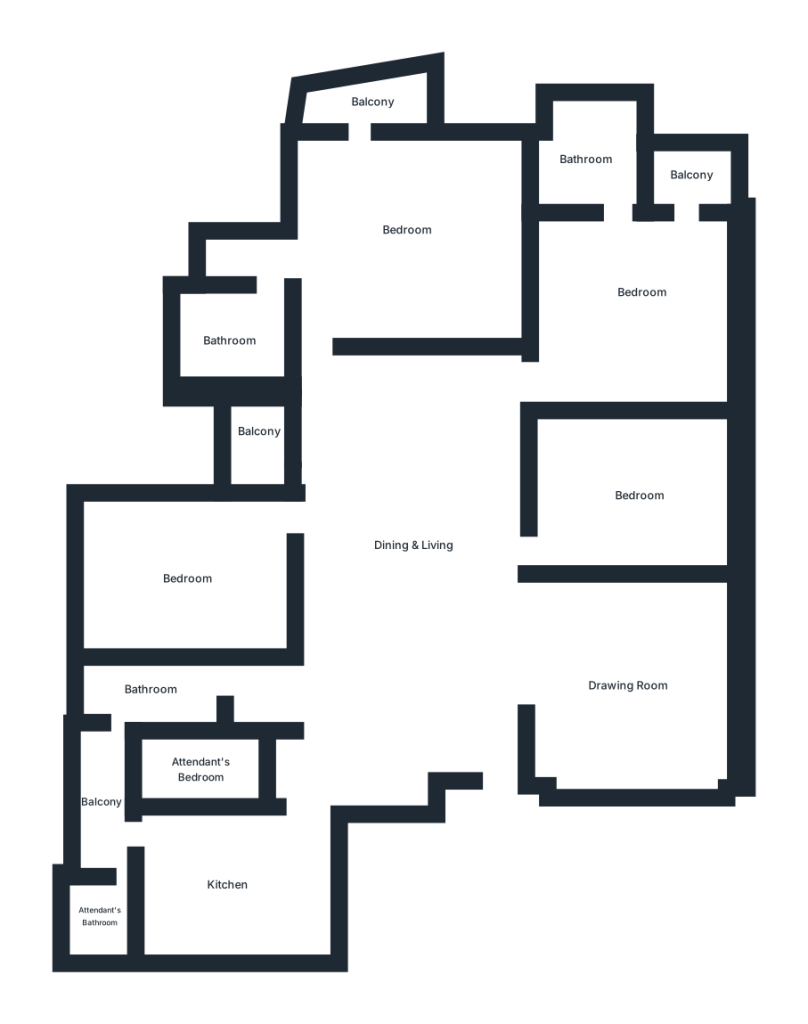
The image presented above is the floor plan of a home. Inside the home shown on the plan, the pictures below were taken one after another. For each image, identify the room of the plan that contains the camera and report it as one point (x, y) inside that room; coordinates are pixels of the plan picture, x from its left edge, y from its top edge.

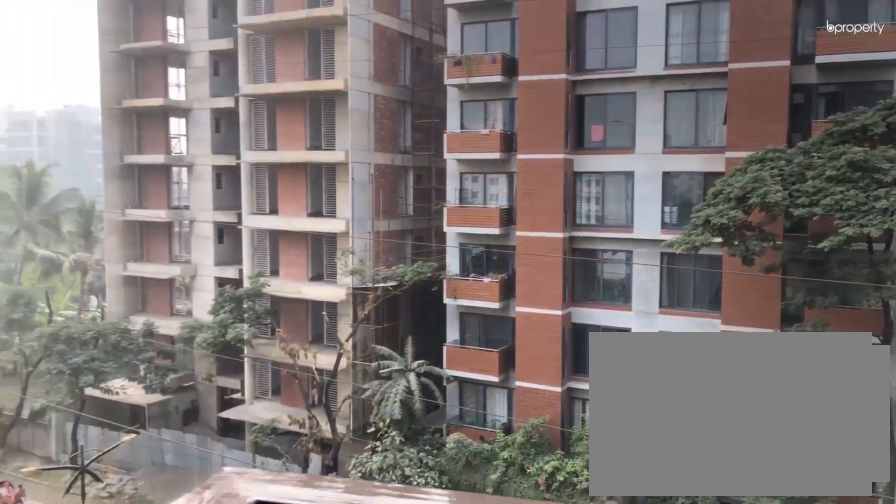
(375, 101)
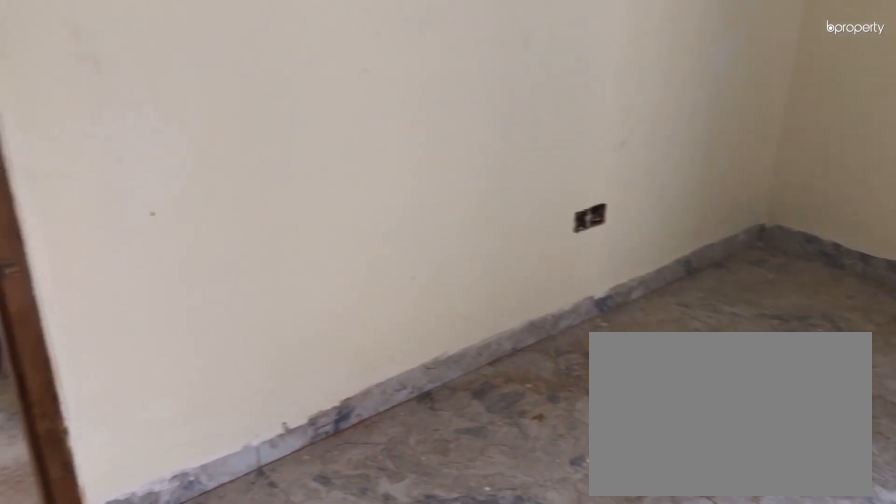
(626, 304)
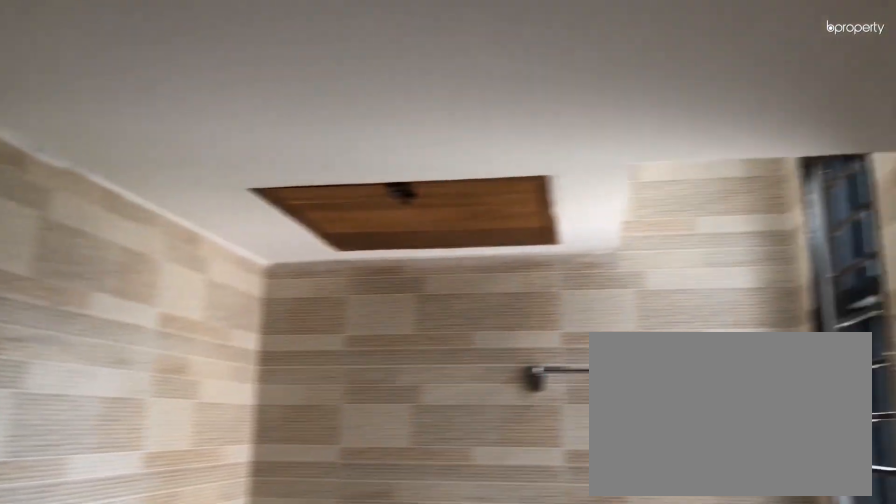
(588, 161)
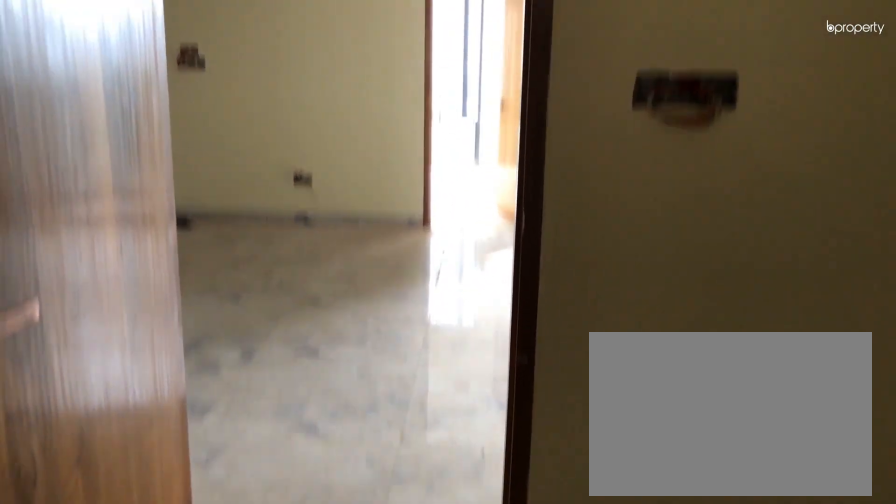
(627, 490)
